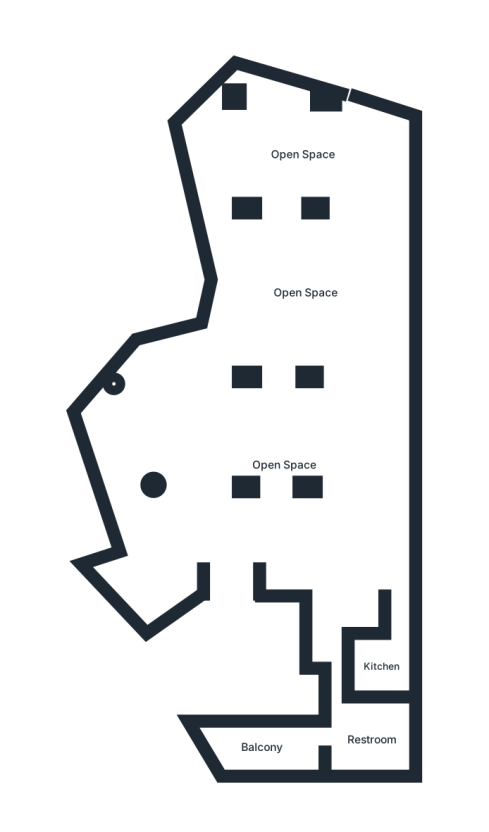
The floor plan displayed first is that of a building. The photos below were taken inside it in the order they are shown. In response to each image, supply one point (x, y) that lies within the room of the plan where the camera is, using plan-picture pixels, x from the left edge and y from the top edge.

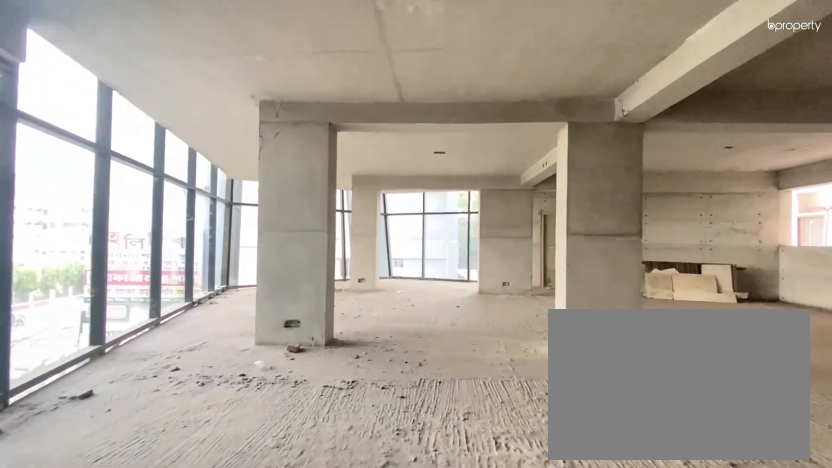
(278, 345)
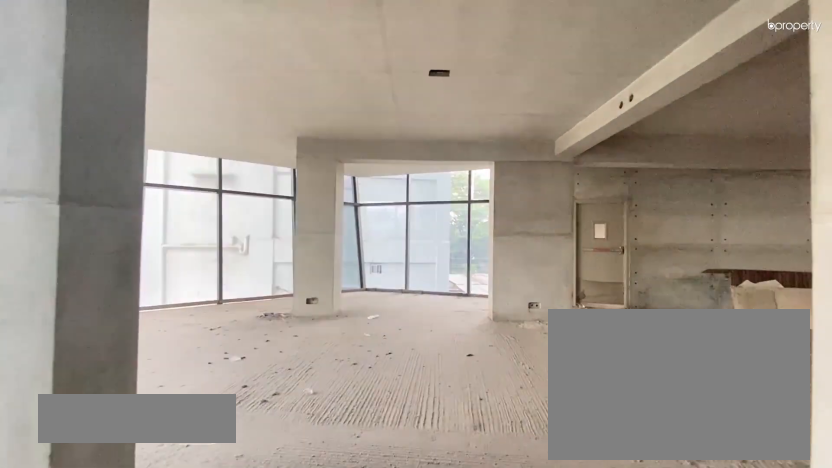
(317, 161)
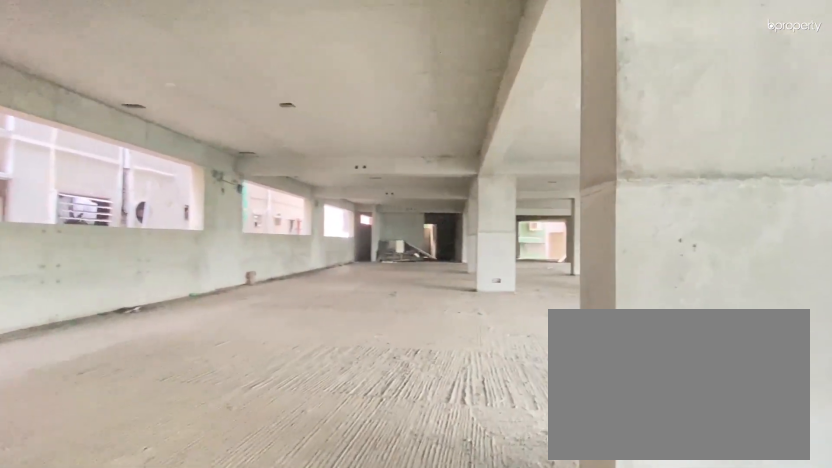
(317, 161)
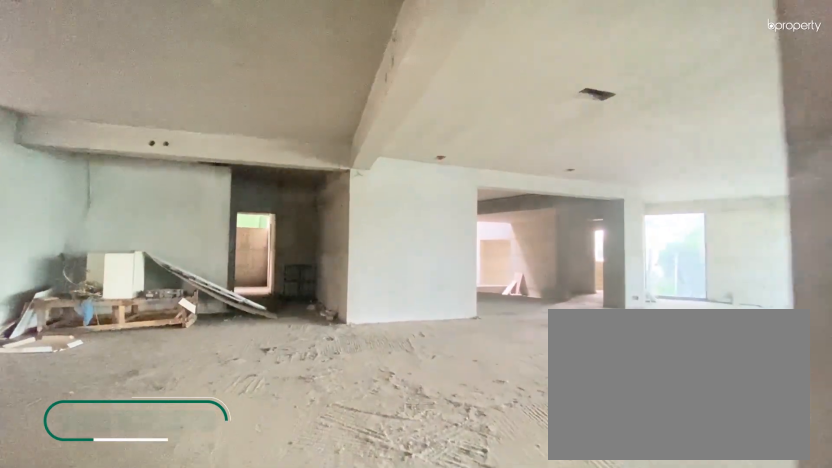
(385, 509)
